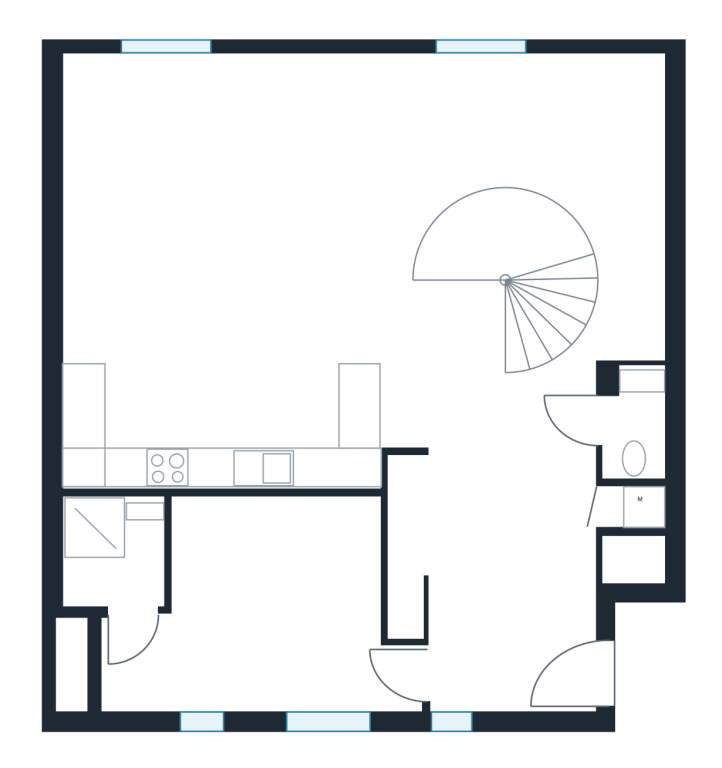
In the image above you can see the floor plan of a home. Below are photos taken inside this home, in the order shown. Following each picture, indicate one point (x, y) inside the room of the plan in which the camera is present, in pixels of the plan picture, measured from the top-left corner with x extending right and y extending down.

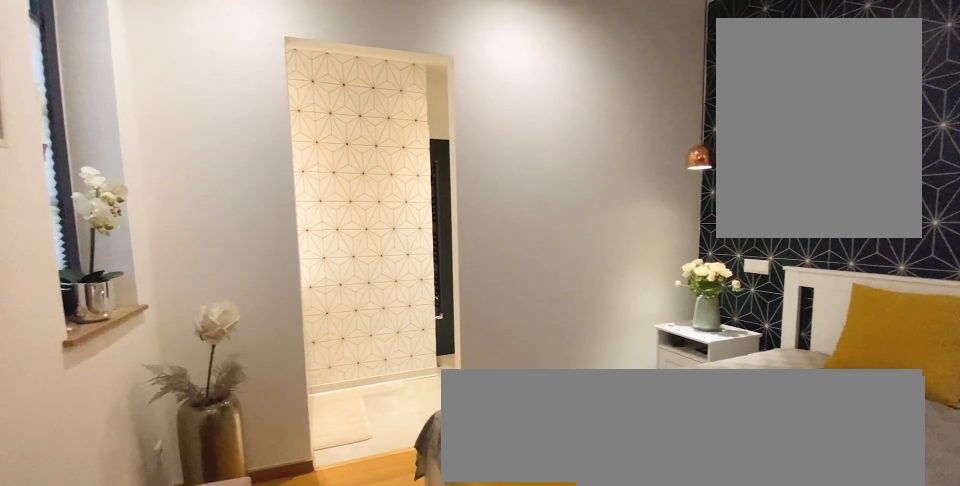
(269, 592)
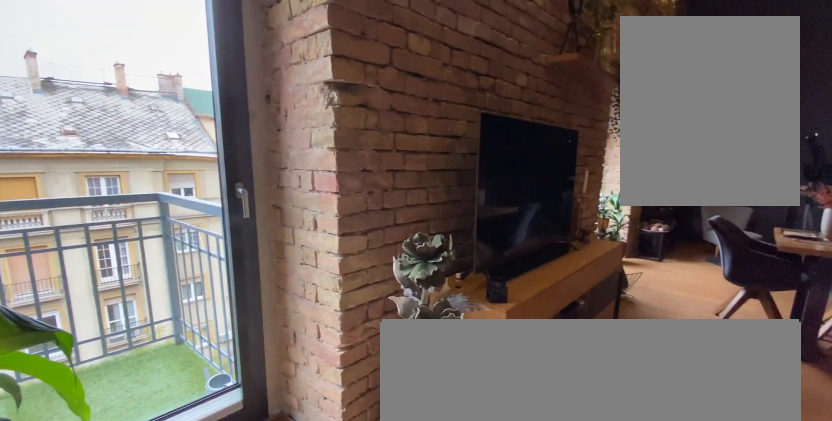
(267, 267)
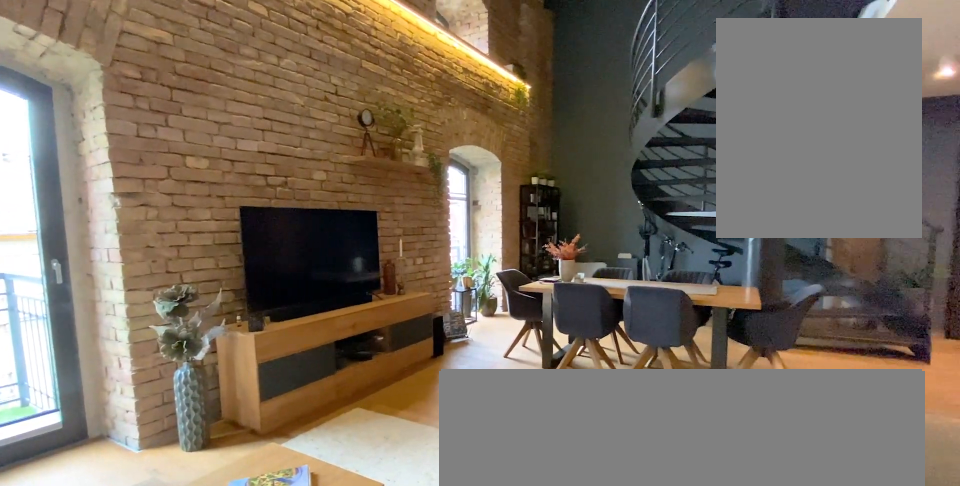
(267, 267)
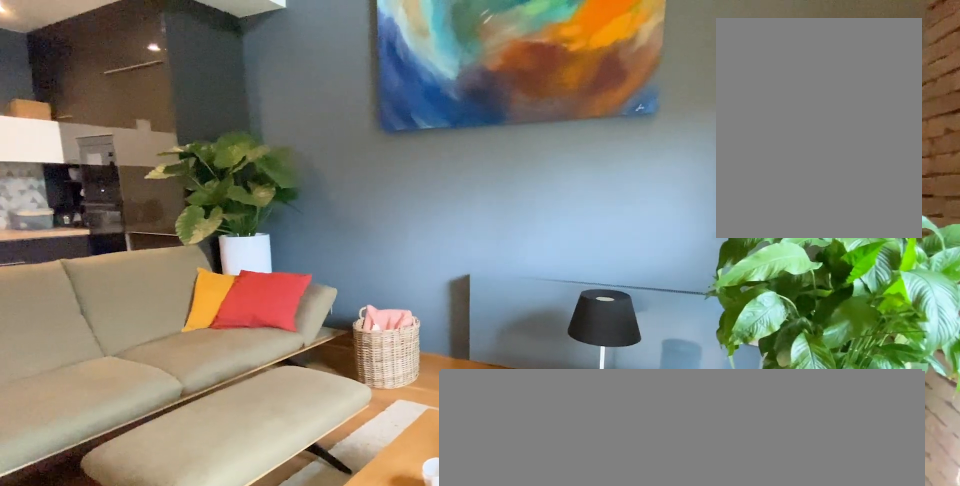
(267, 267)
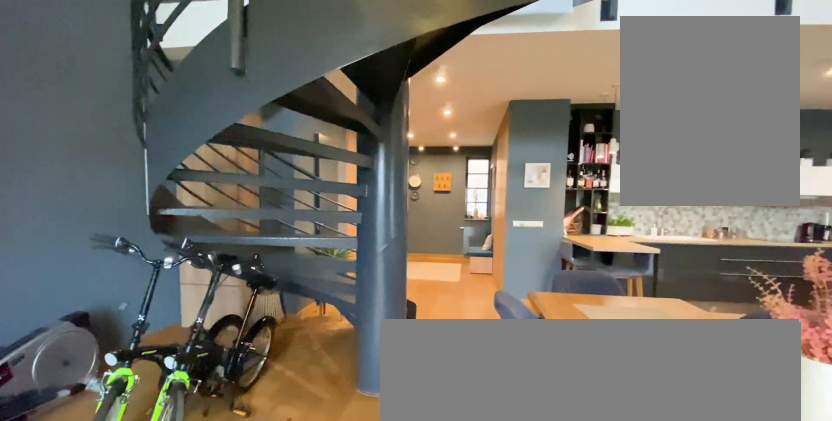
(267, 267)
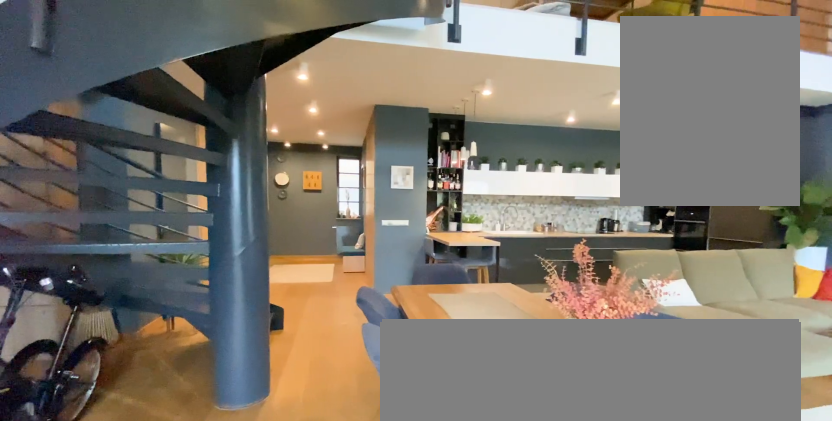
(267, 267)
